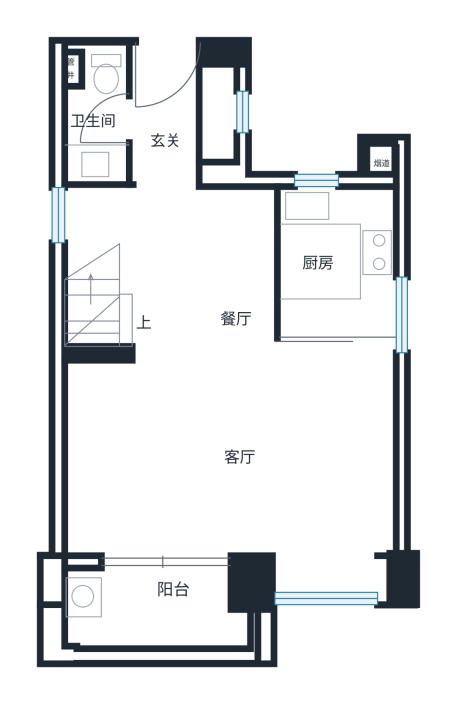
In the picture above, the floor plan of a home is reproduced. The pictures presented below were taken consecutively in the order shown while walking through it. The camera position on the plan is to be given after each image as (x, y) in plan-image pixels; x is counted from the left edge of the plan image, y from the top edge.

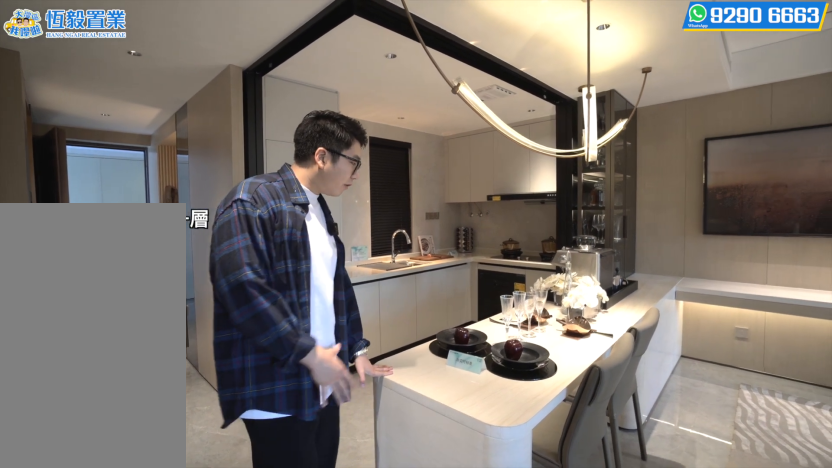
(182, 282)
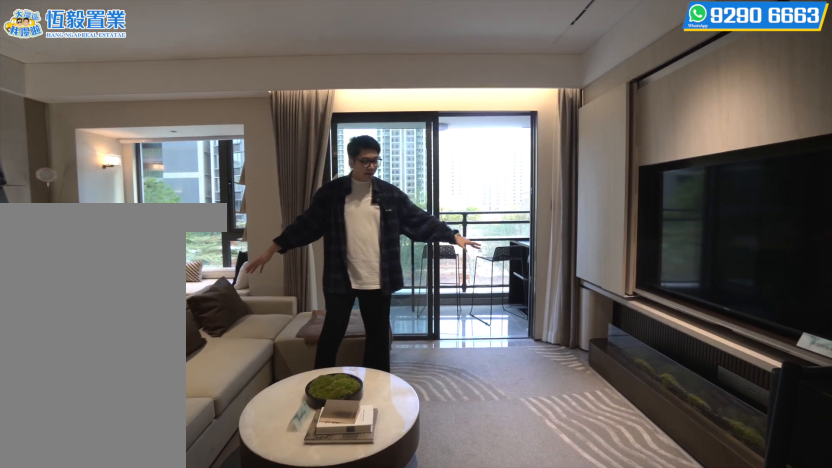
(205, 477)
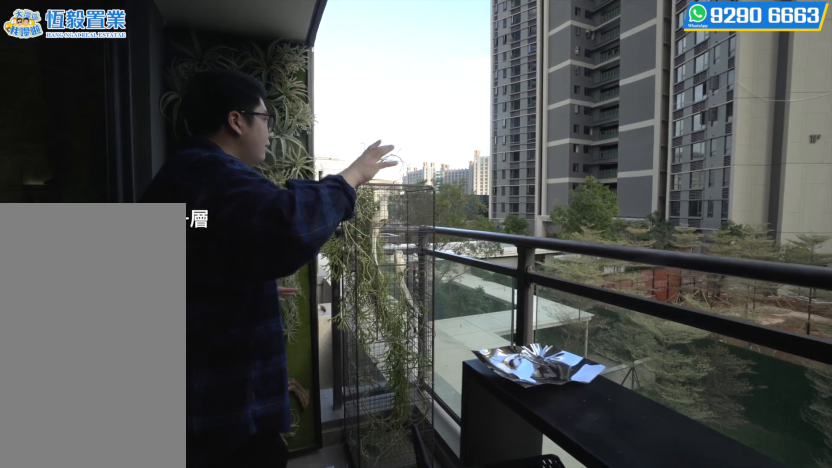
(182, 612)
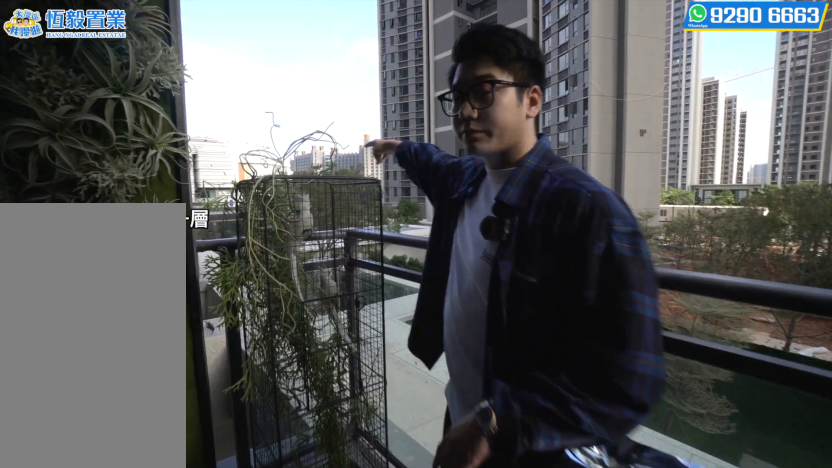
(182, 612)
